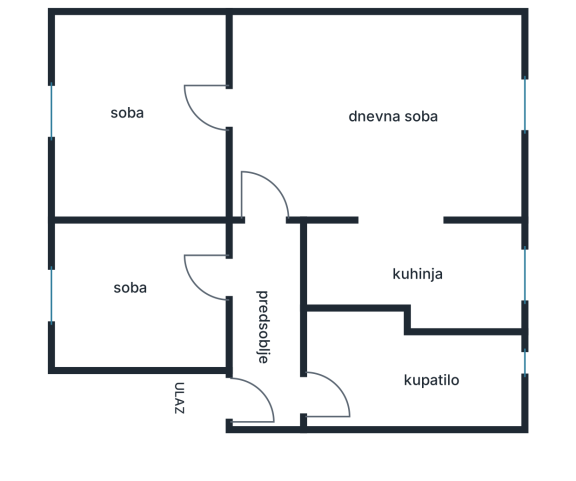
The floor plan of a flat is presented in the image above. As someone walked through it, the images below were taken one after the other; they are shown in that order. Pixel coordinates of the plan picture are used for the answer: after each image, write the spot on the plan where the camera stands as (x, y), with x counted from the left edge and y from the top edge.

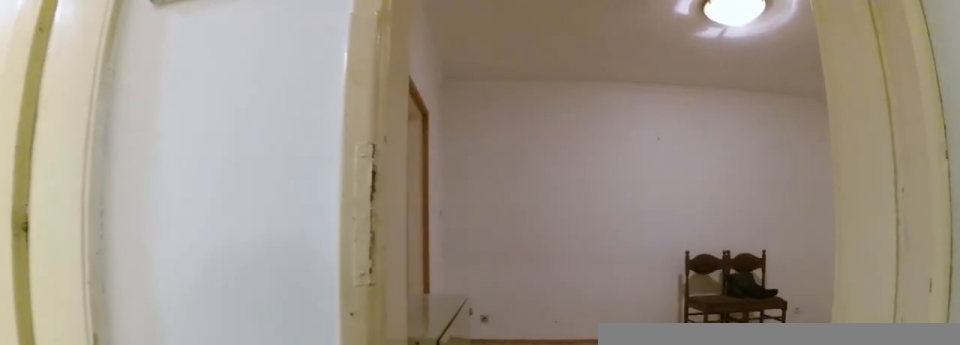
(269, 266)
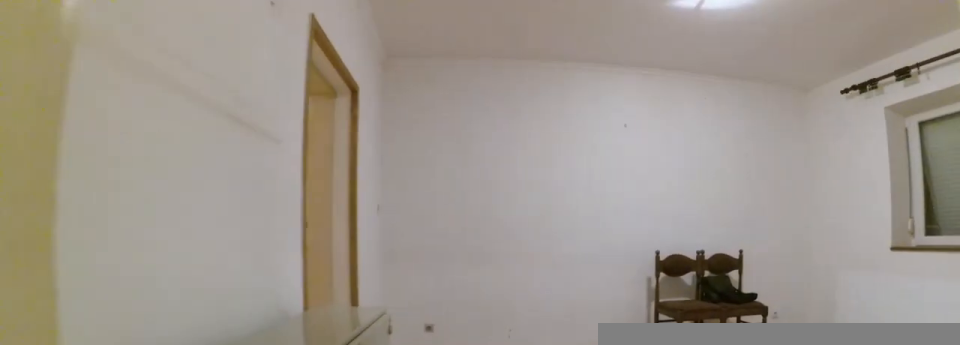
(269, 222)
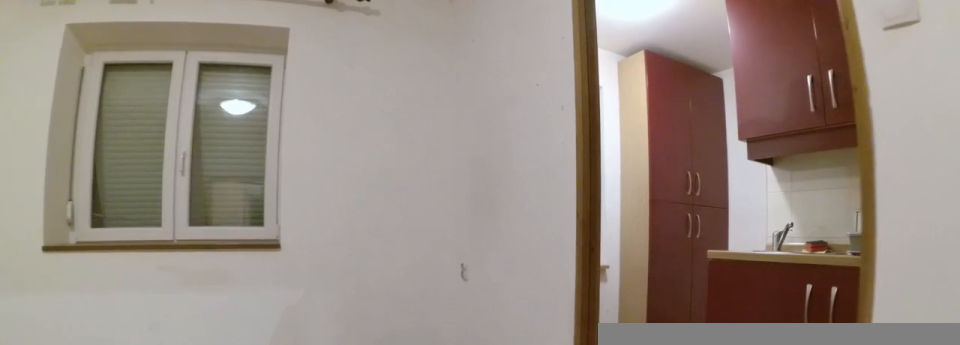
(303, 134)
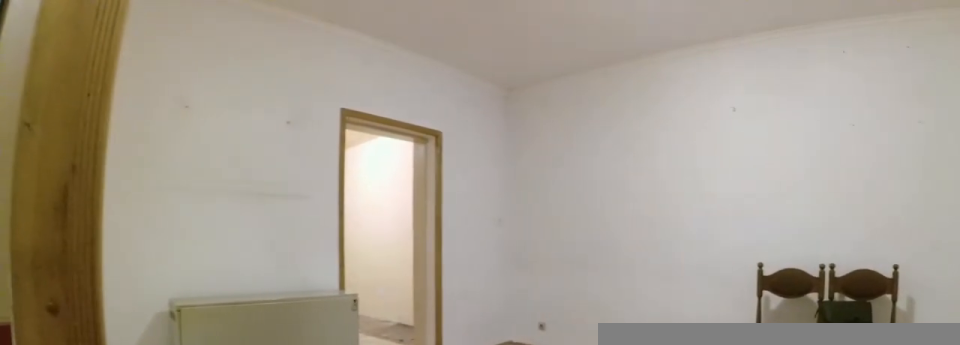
(423, 240)
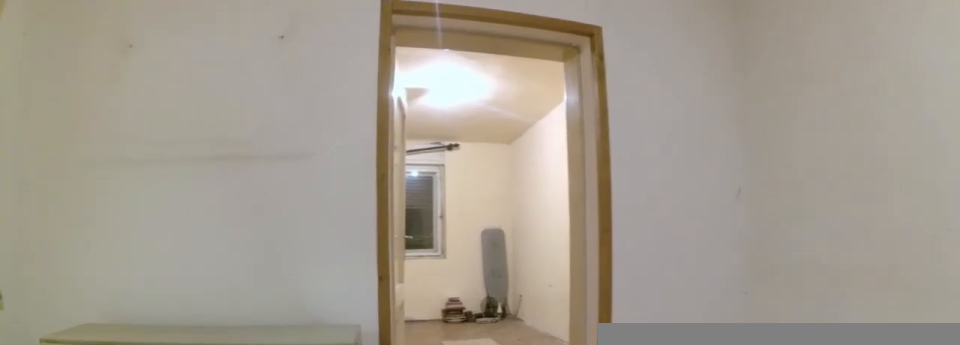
(360, 178)
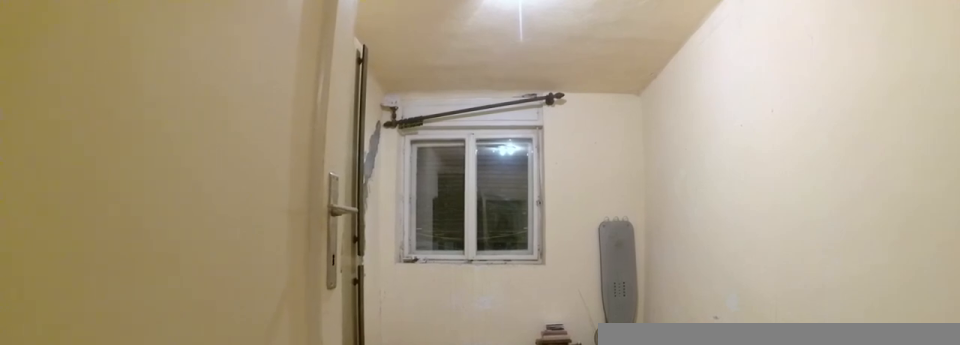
(249, 122)
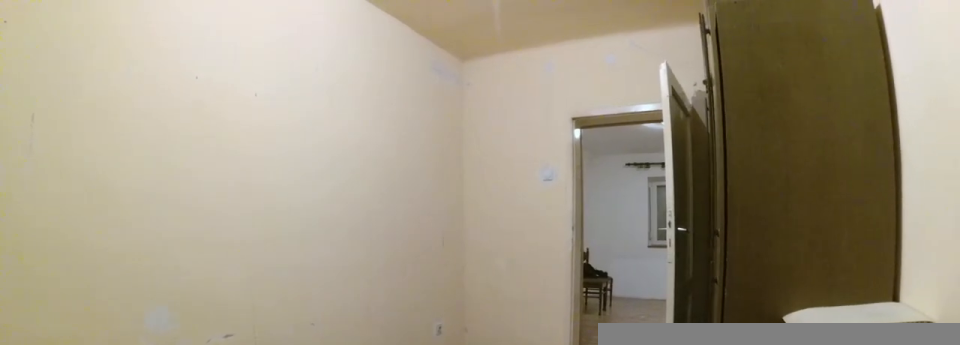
(53, 123)
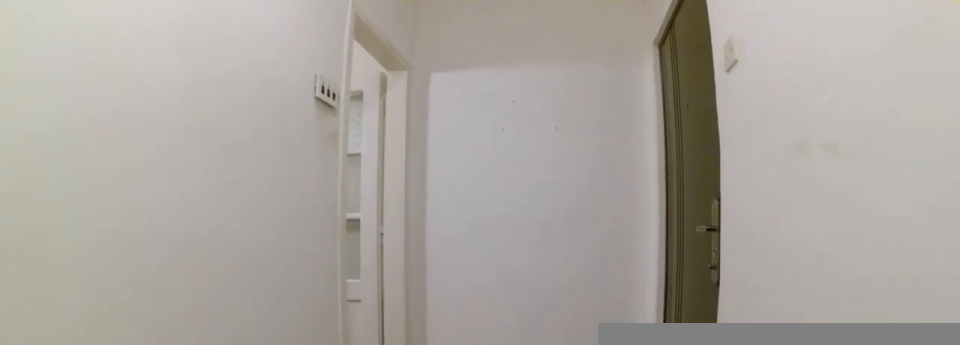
(264, 306)
